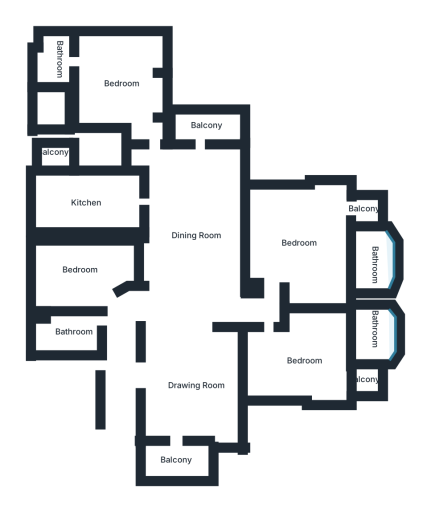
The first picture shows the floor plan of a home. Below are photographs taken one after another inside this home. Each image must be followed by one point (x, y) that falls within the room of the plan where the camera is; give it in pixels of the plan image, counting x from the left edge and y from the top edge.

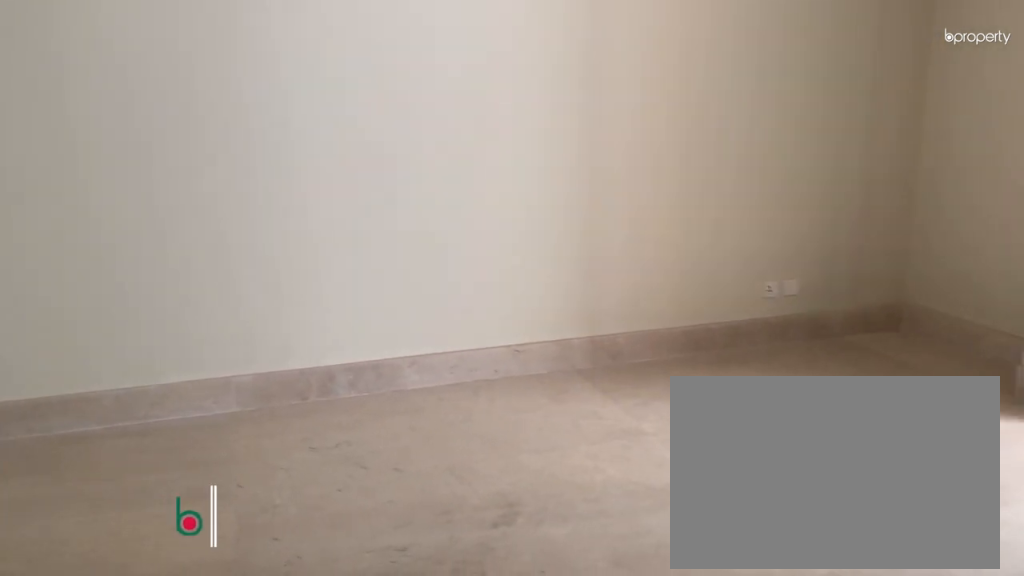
(193, 387)
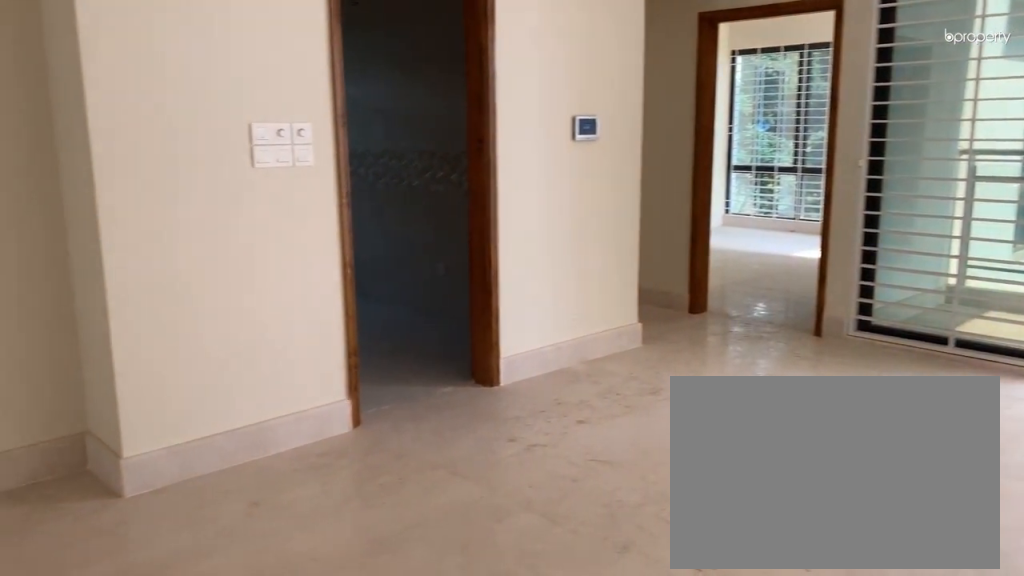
(194, 236)
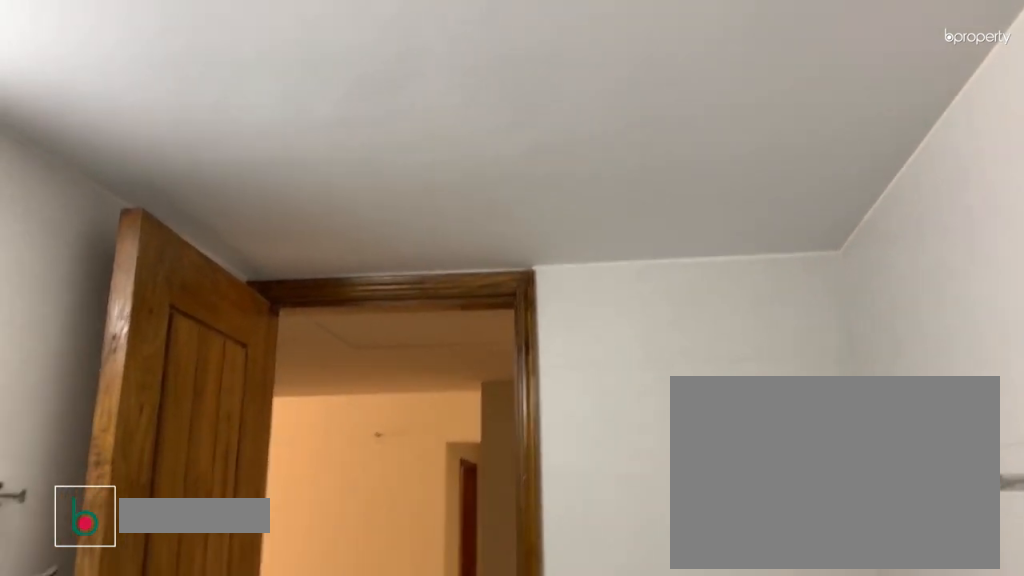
(73, 332)
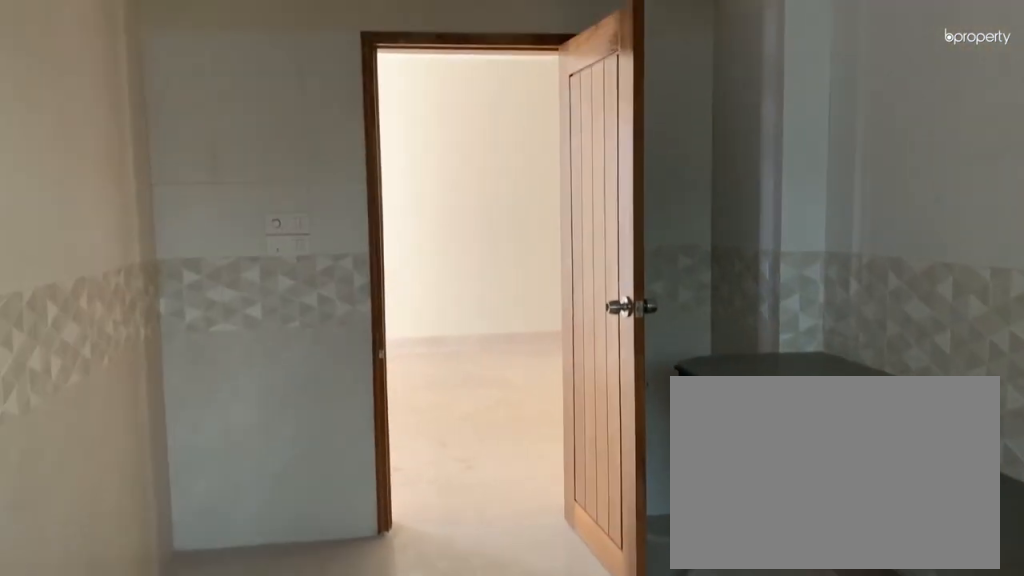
(89, 202)
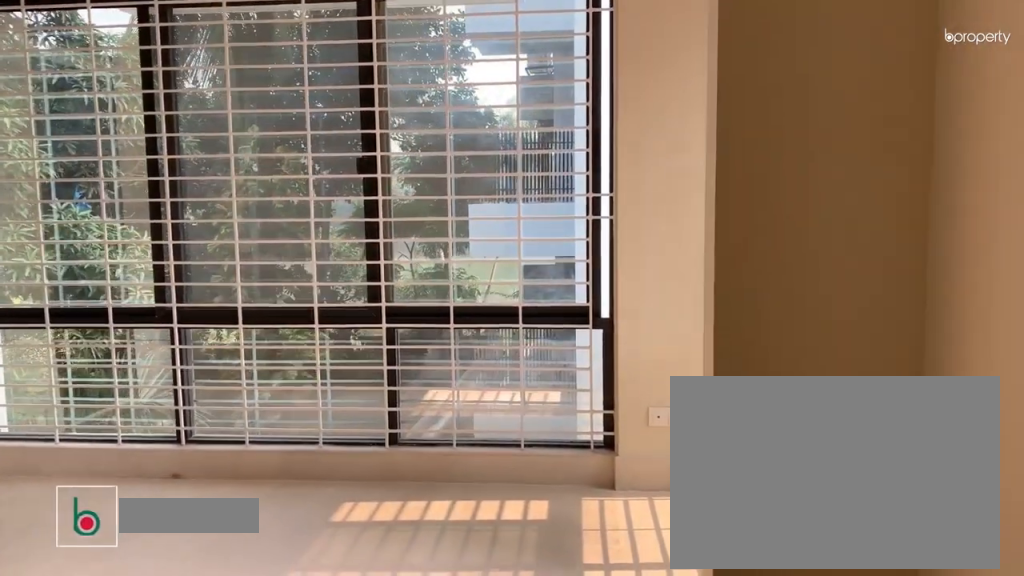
(123, 83)
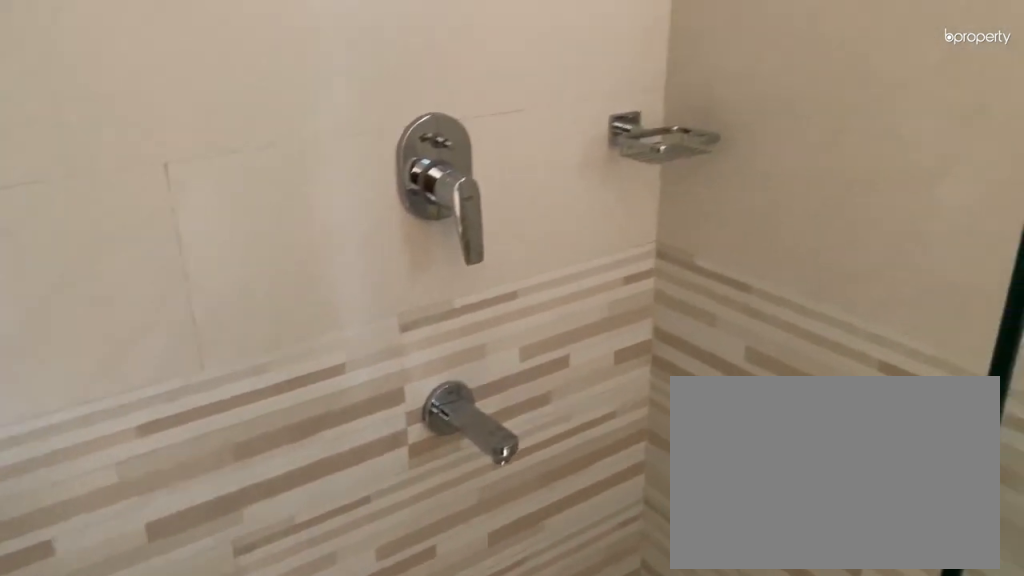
(58, 57)
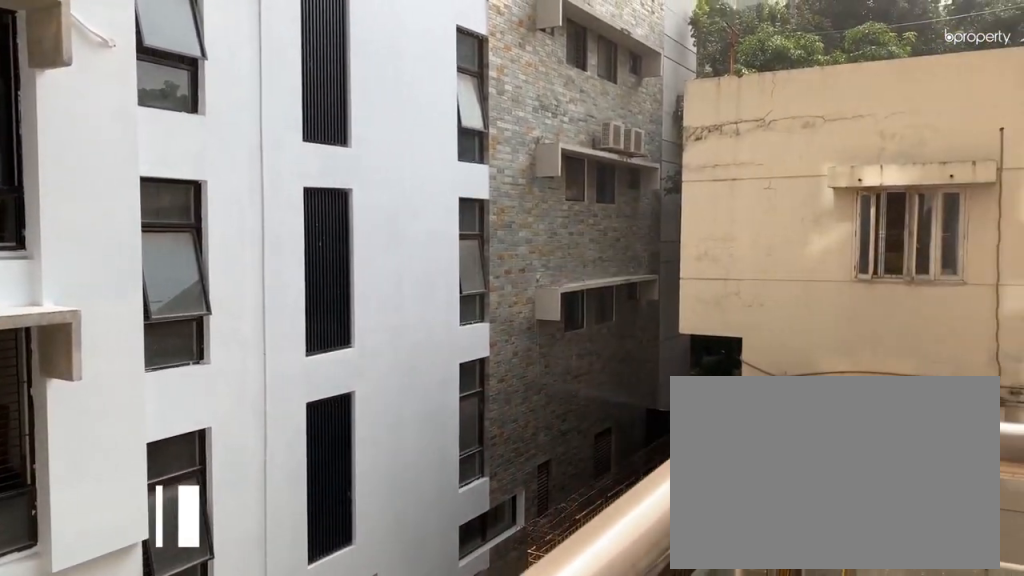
(204, 130)
